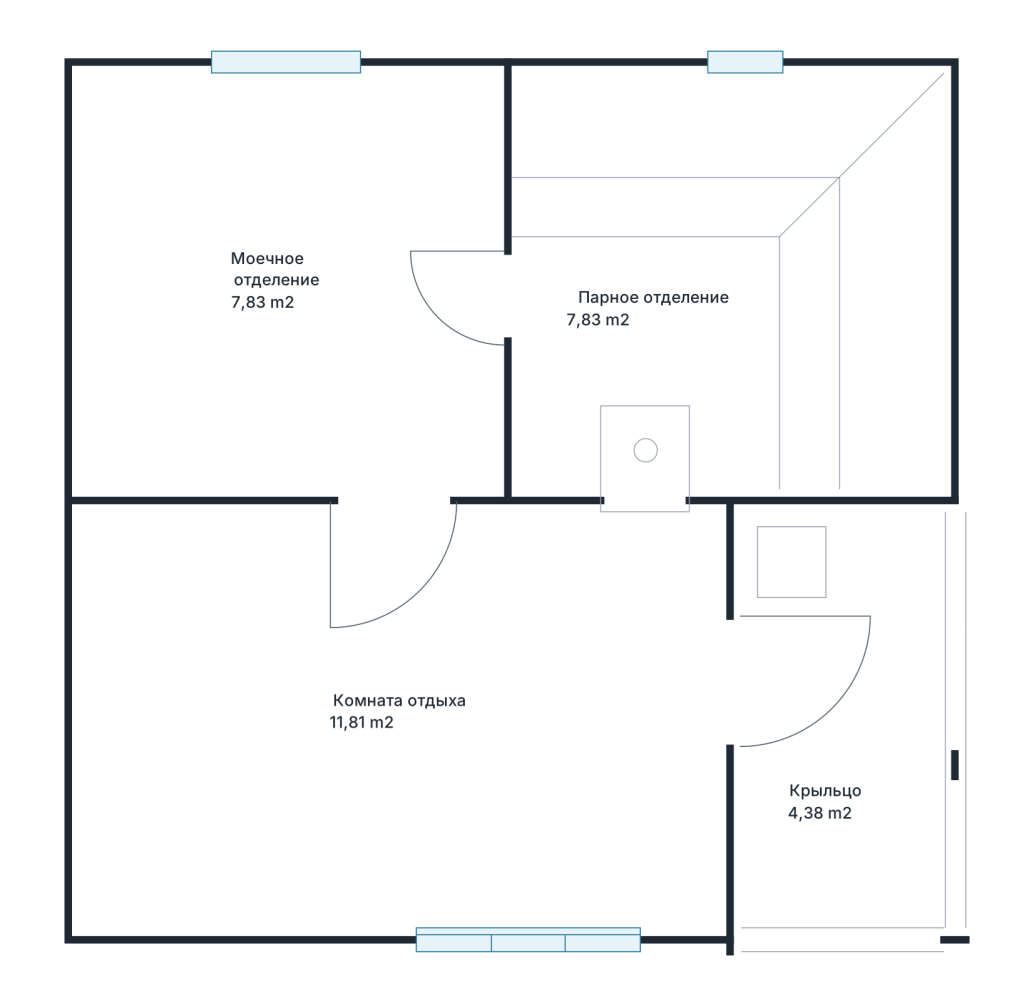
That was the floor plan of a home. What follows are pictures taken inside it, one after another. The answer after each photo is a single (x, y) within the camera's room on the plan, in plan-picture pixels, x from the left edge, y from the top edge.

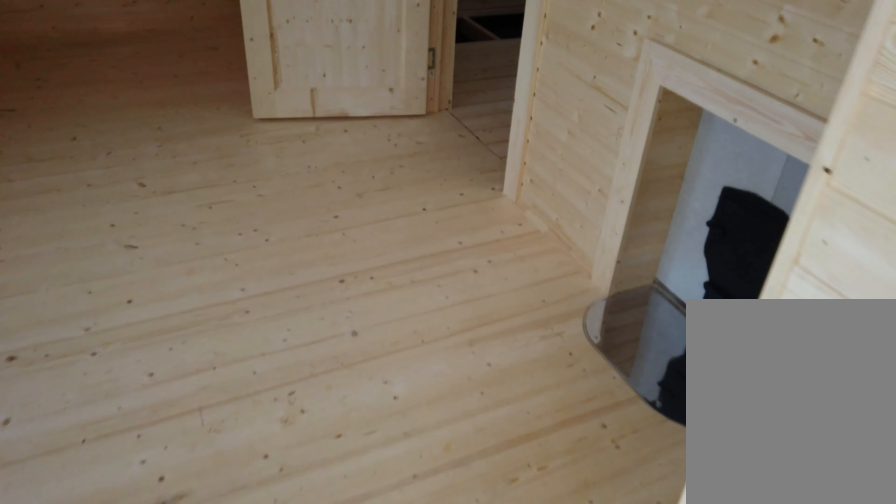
(408, 795)
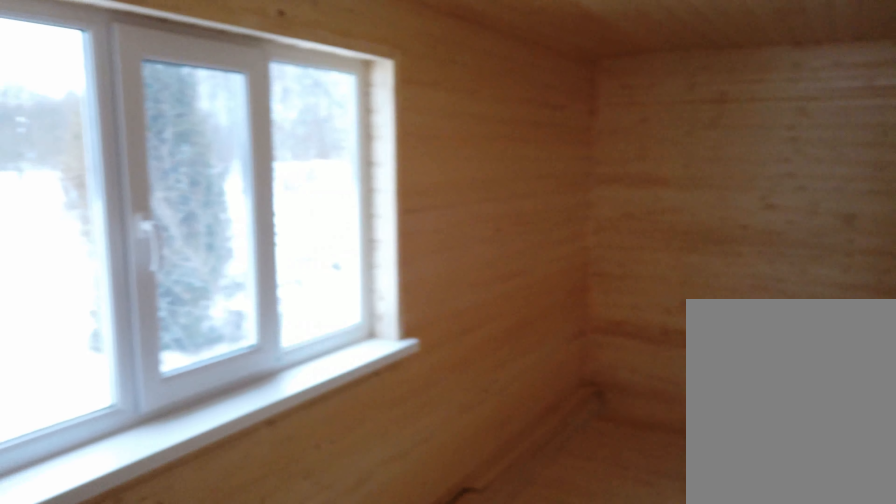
(427, 773)
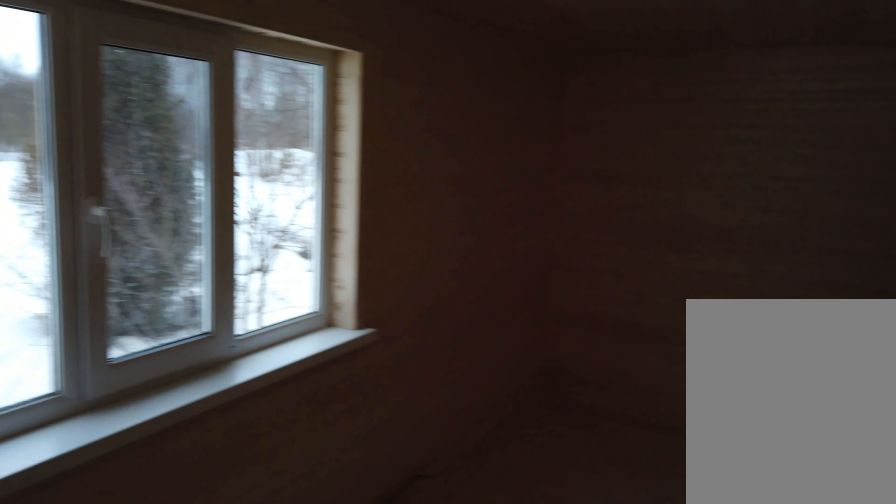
(411, 800)
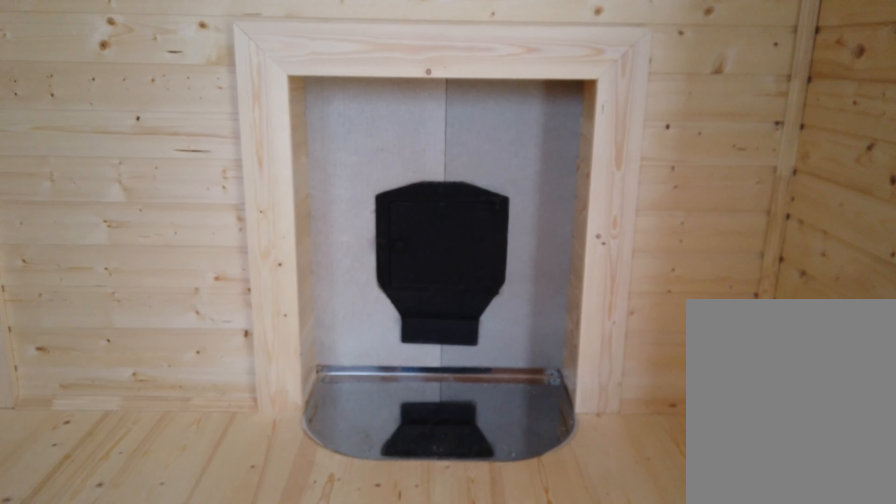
(427, 773)
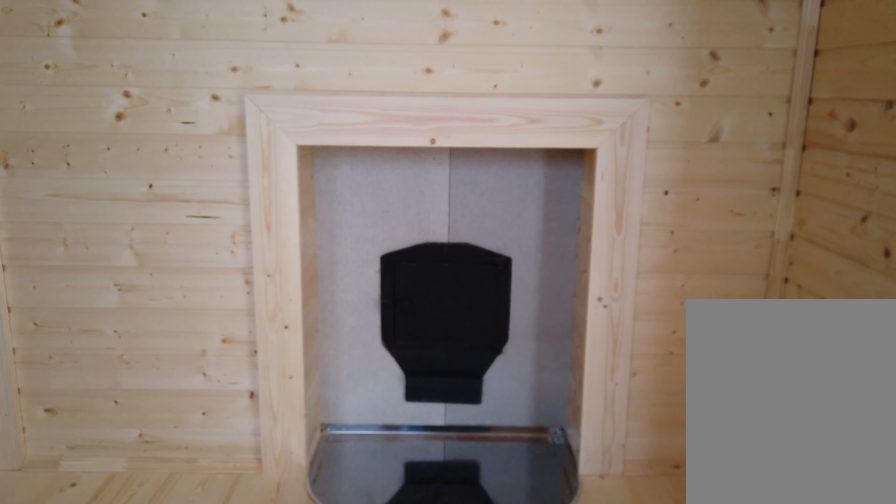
(406, 800)
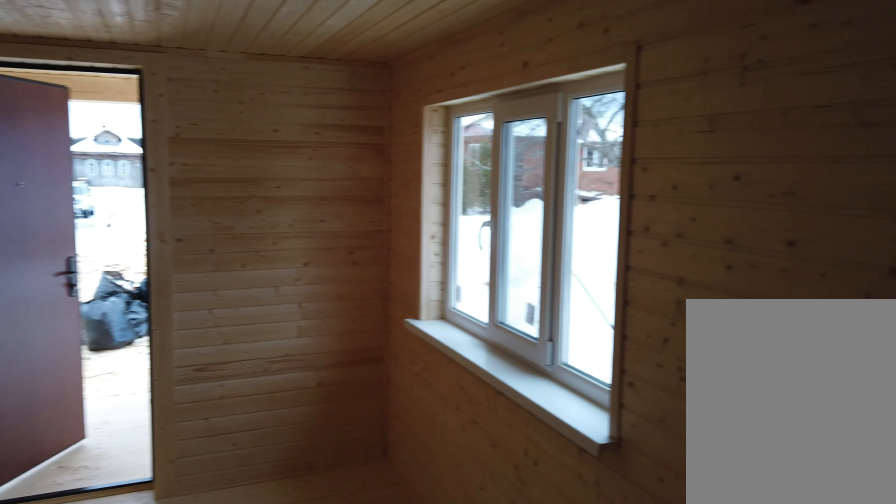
(411, 800)
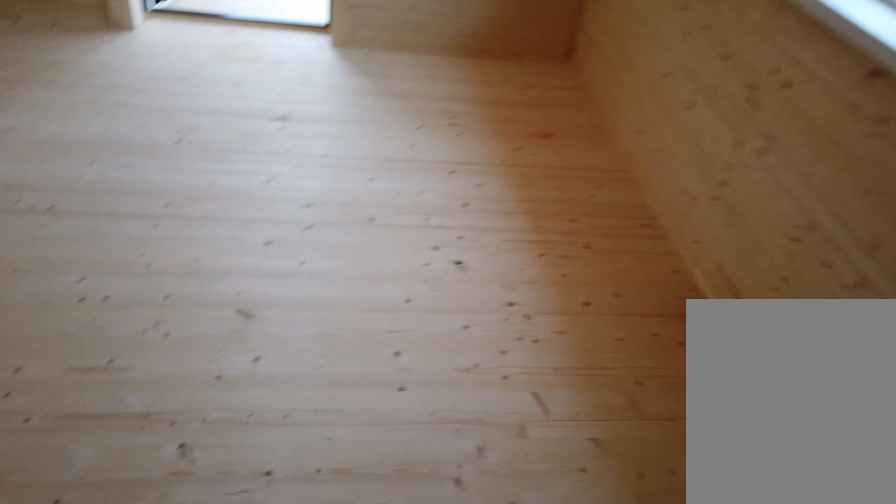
(418, 802)
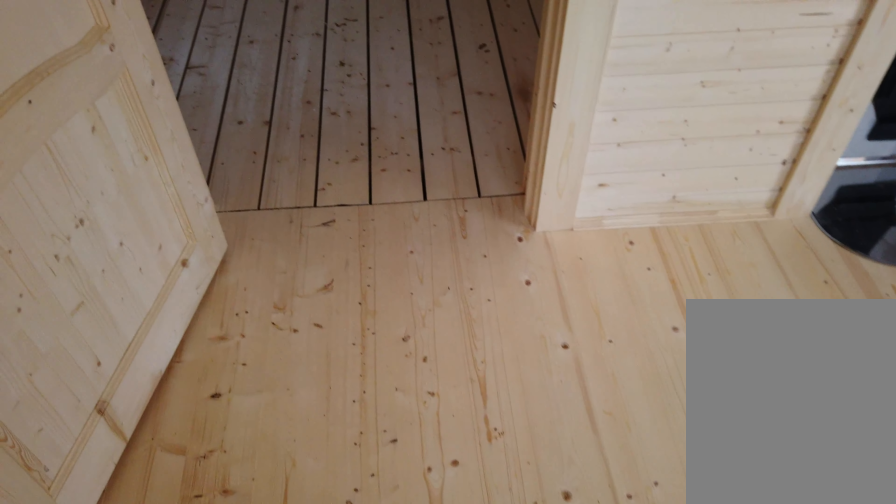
(408, 797)
